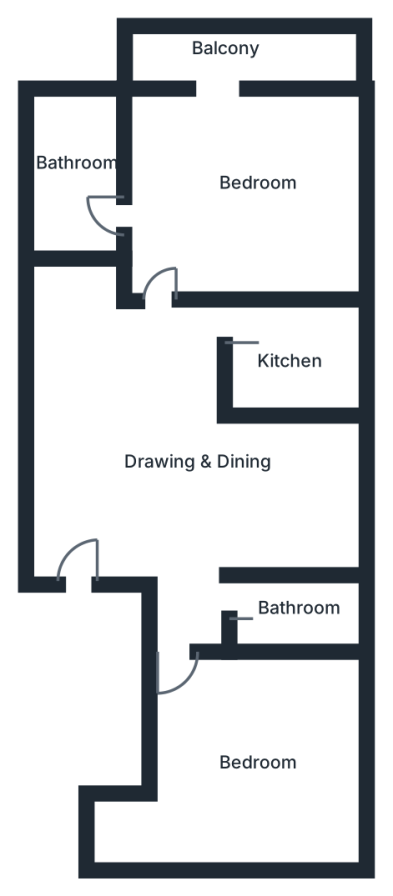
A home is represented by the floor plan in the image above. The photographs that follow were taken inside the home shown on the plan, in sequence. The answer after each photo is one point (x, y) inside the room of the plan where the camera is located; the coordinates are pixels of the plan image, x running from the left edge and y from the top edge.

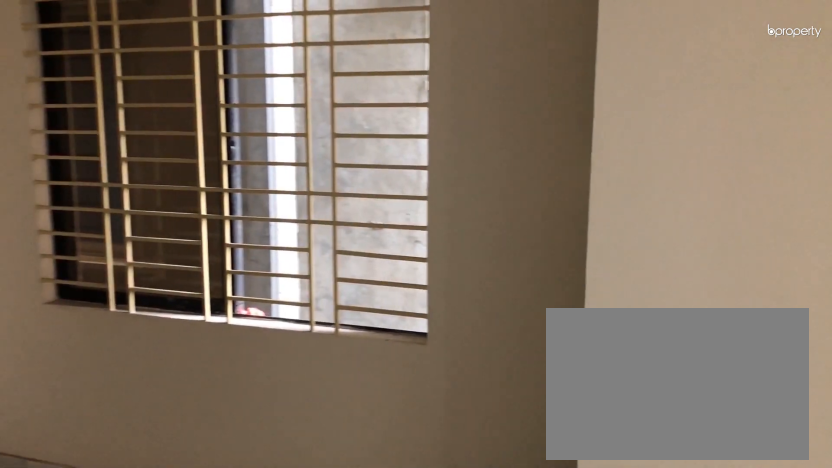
(254, 780)
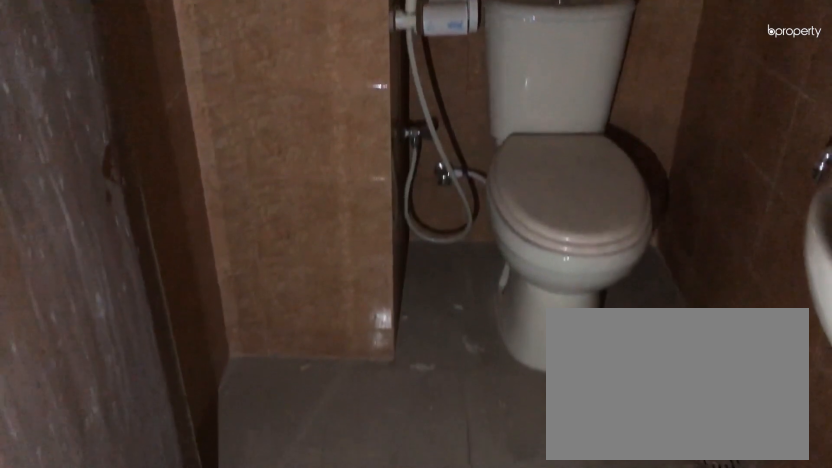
(306, 618)
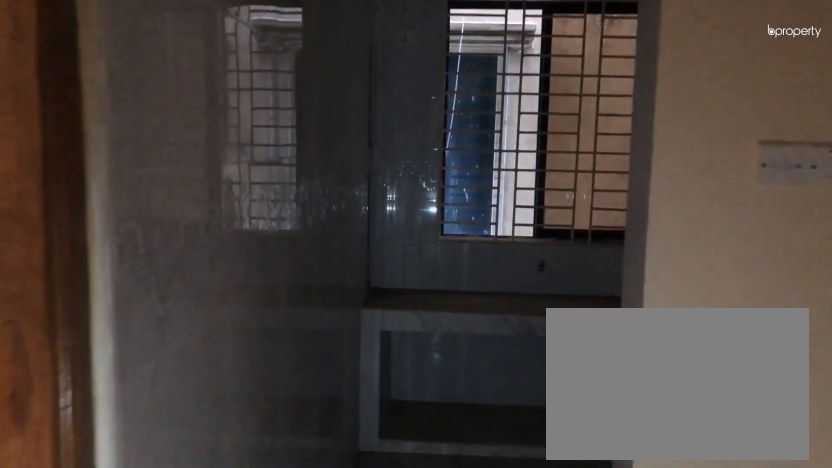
(294, 358)
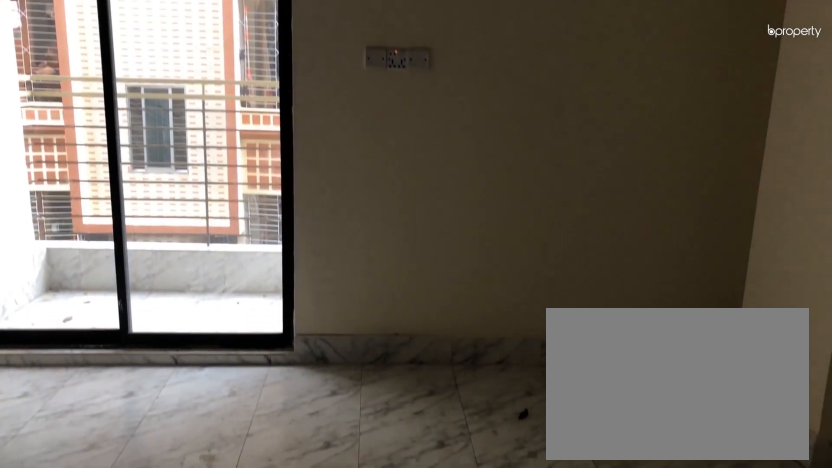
(250, 197)
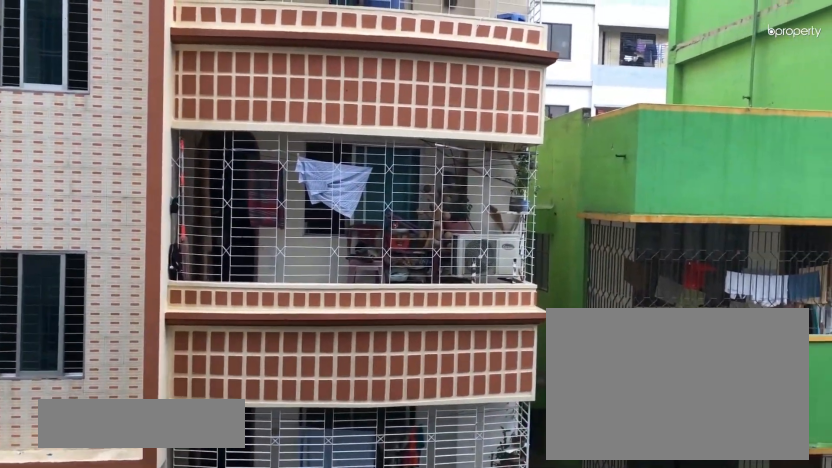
(220, 49)
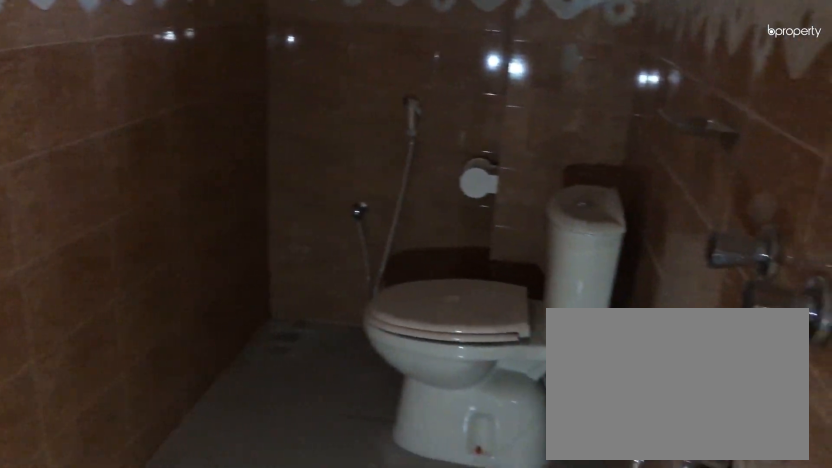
(77, 177)
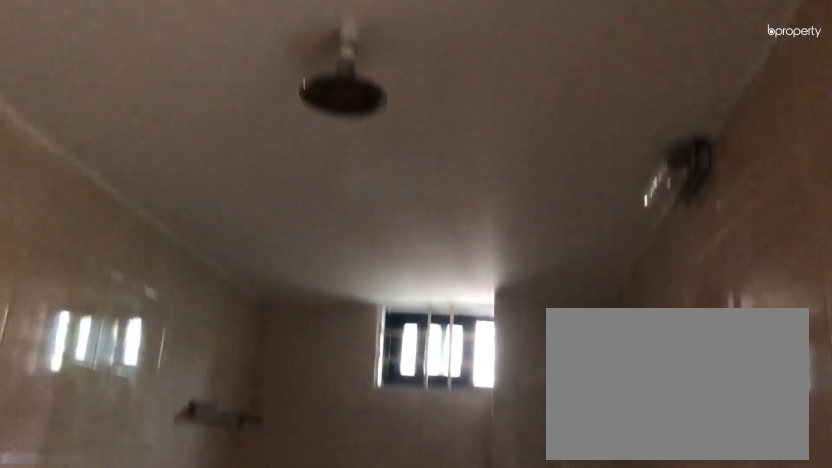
(77, 177)
